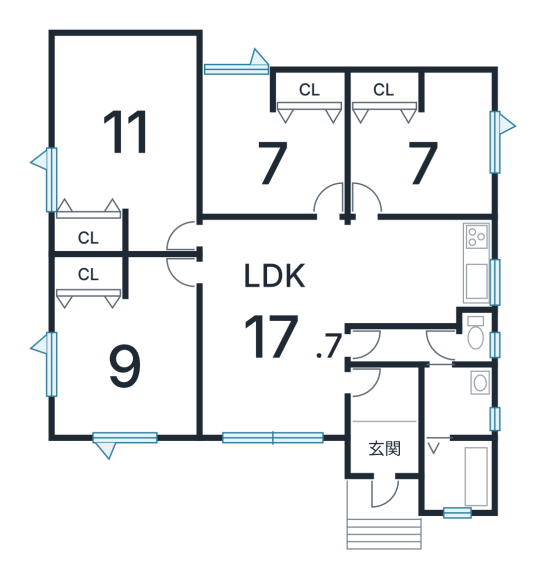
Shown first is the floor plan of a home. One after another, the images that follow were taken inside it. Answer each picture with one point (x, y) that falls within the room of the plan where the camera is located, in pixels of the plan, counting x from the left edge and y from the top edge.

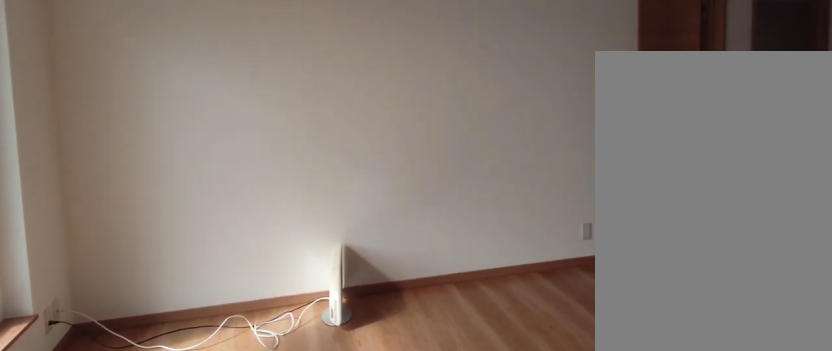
(265, 352)
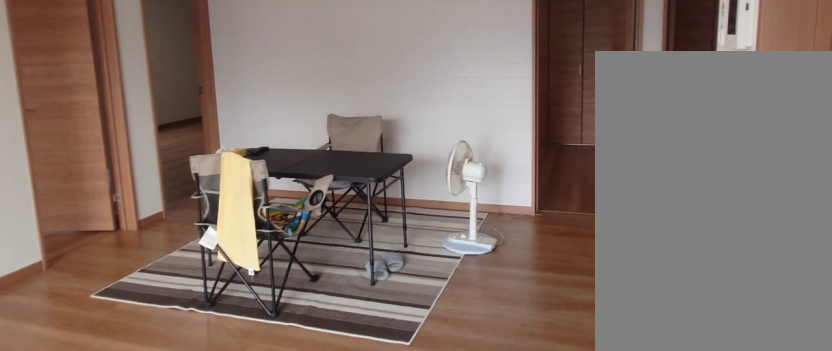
(265, 352)
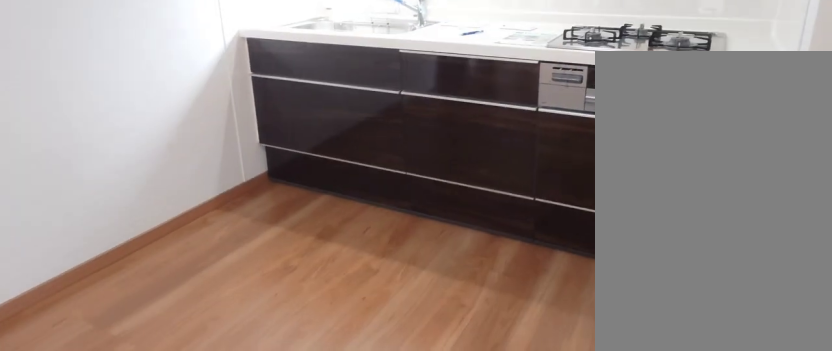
(402, 277)
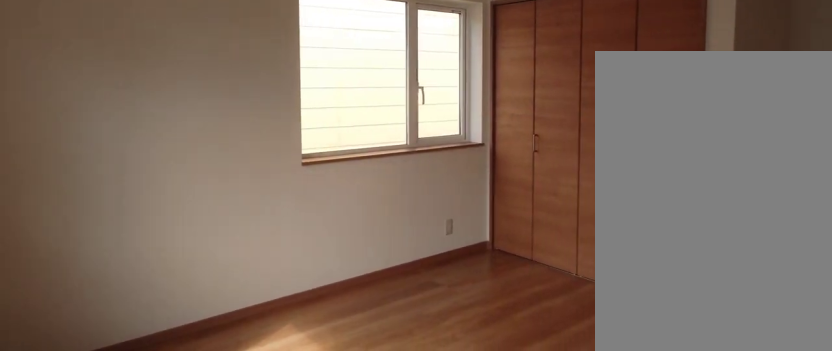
(119, 366)
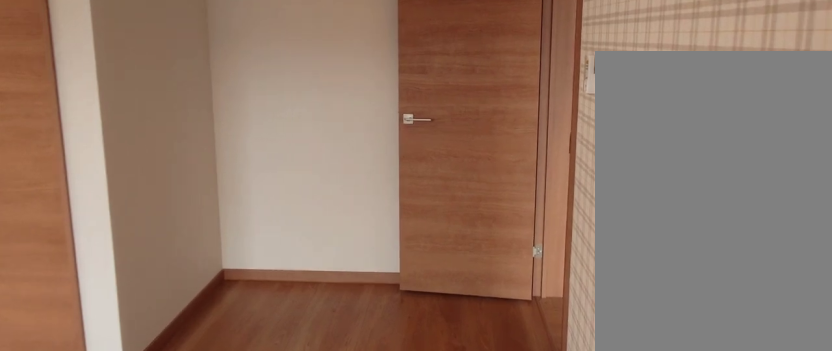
(119, 366)
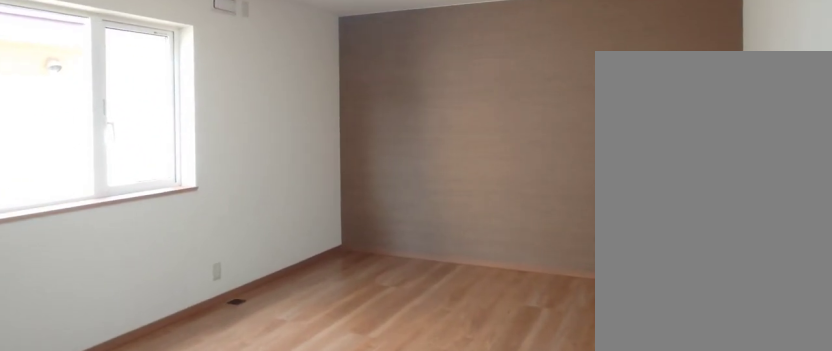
(120, 138)
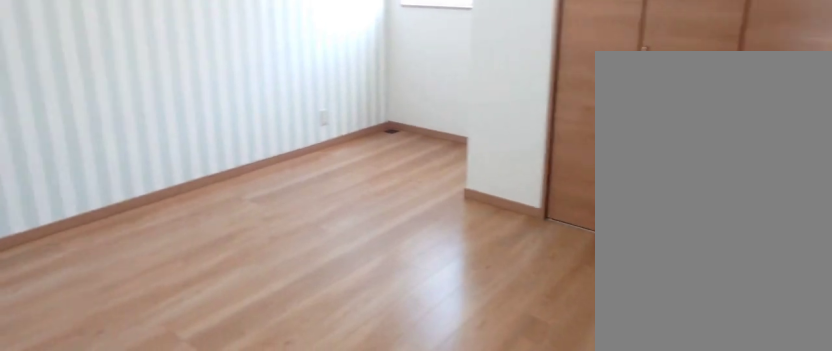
(268, 165)
